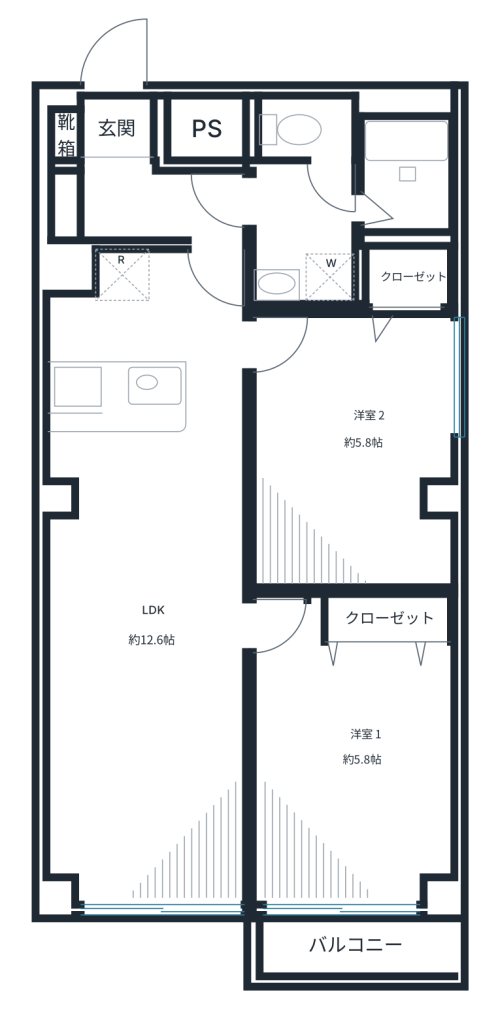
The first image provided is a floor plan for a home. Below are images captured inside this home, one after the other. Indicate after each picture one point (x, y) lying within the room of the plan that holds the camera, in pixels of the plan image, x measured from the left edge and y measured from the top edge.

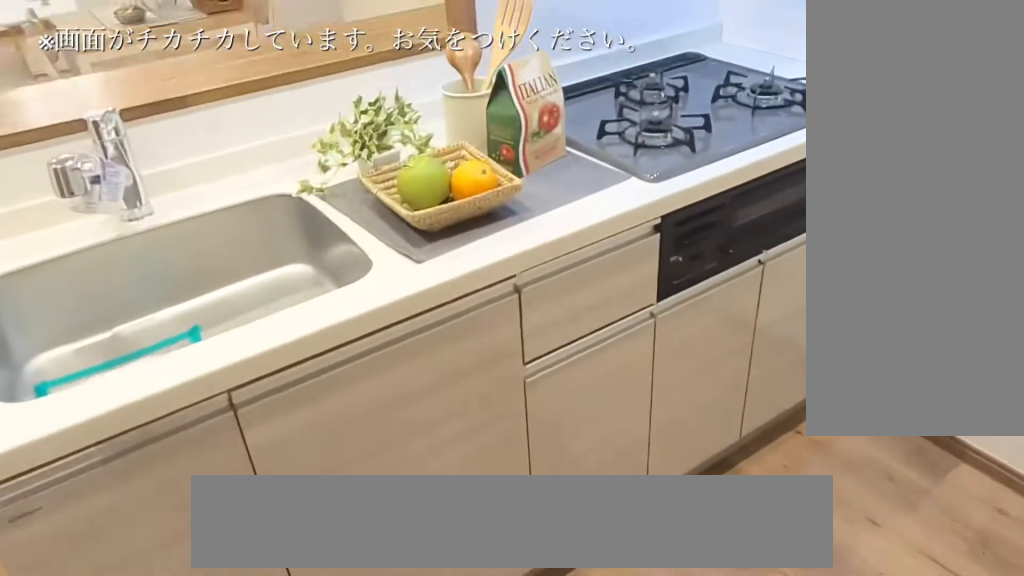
(126, 313)
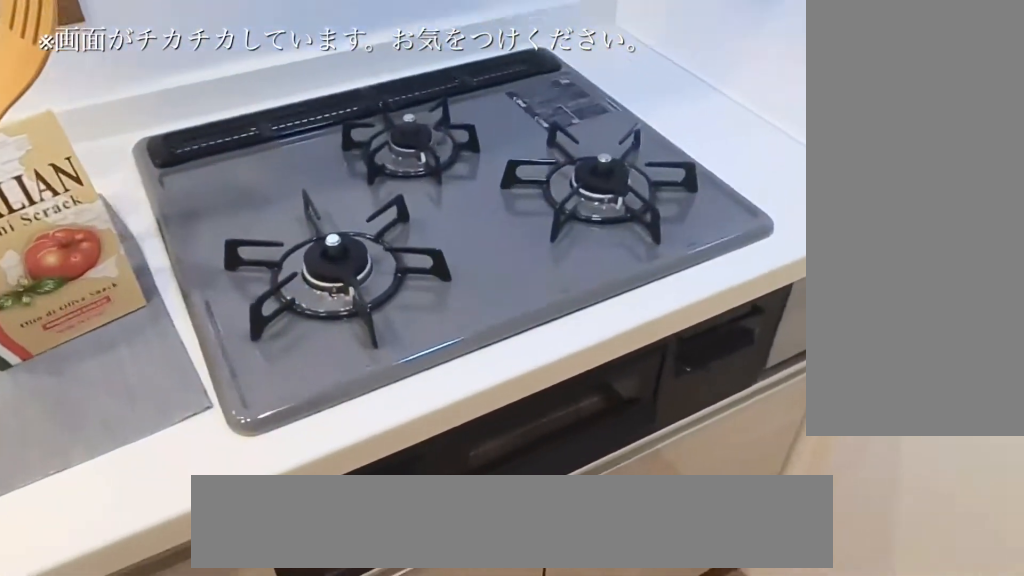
(126, 313)
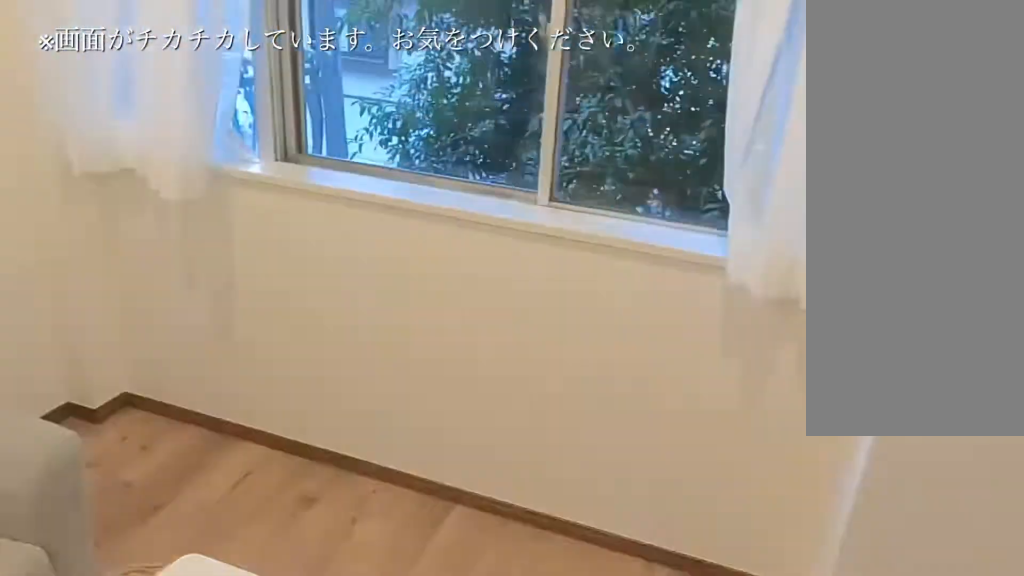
(154, 640)
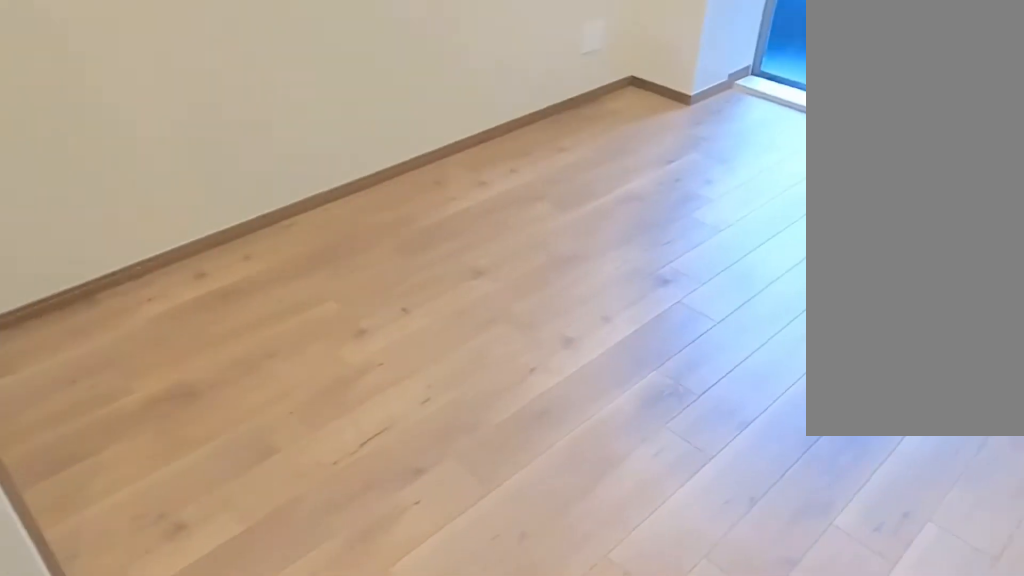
(383, 784)
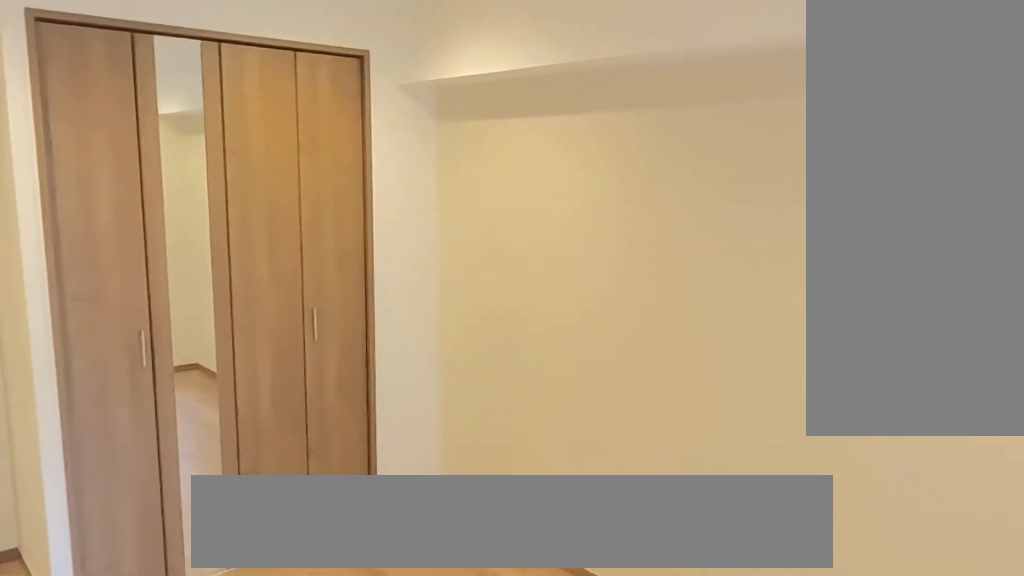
(372, 773)
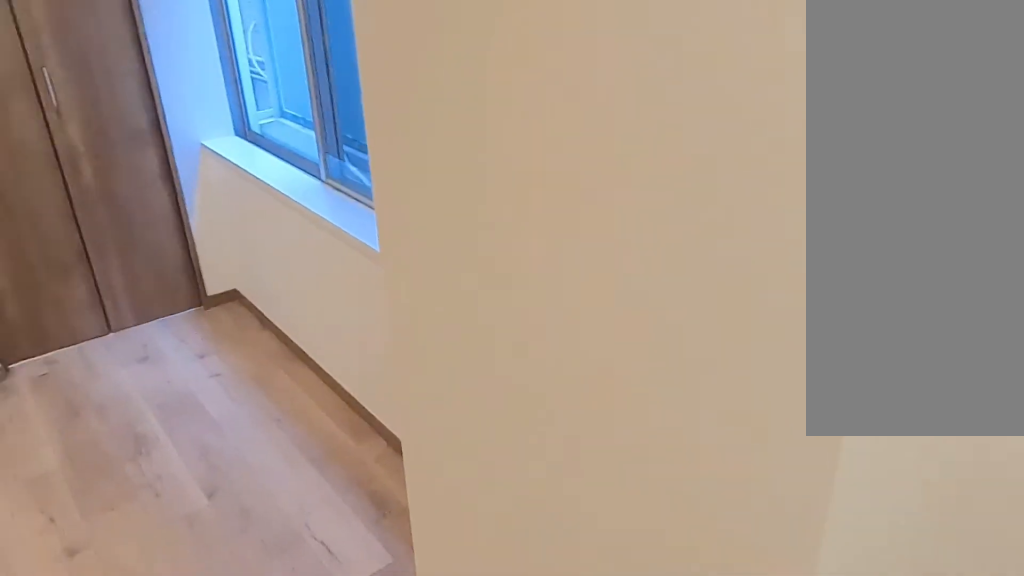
(372, 444)
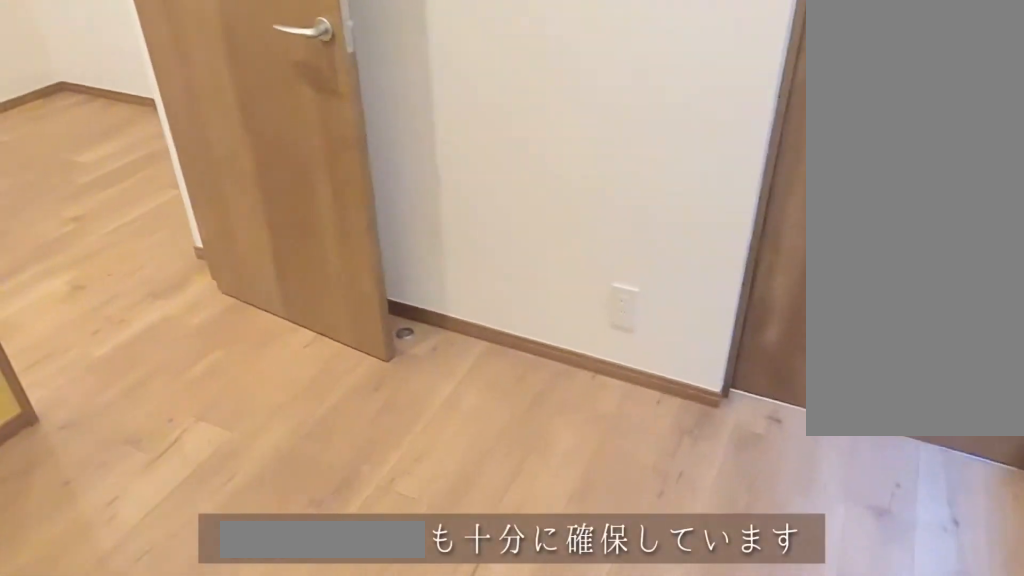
(372, 444)
